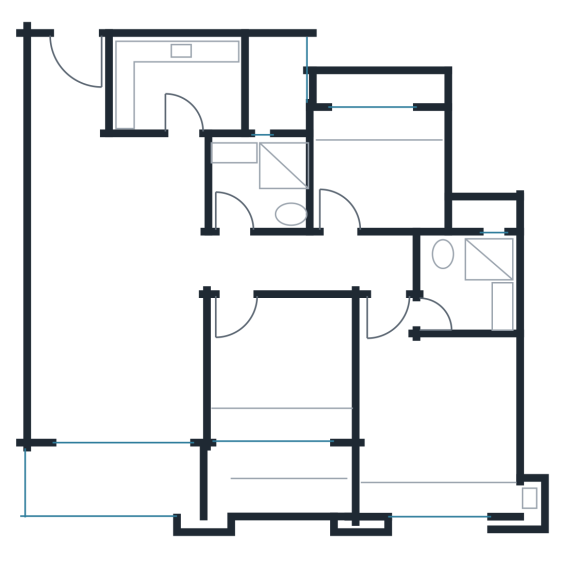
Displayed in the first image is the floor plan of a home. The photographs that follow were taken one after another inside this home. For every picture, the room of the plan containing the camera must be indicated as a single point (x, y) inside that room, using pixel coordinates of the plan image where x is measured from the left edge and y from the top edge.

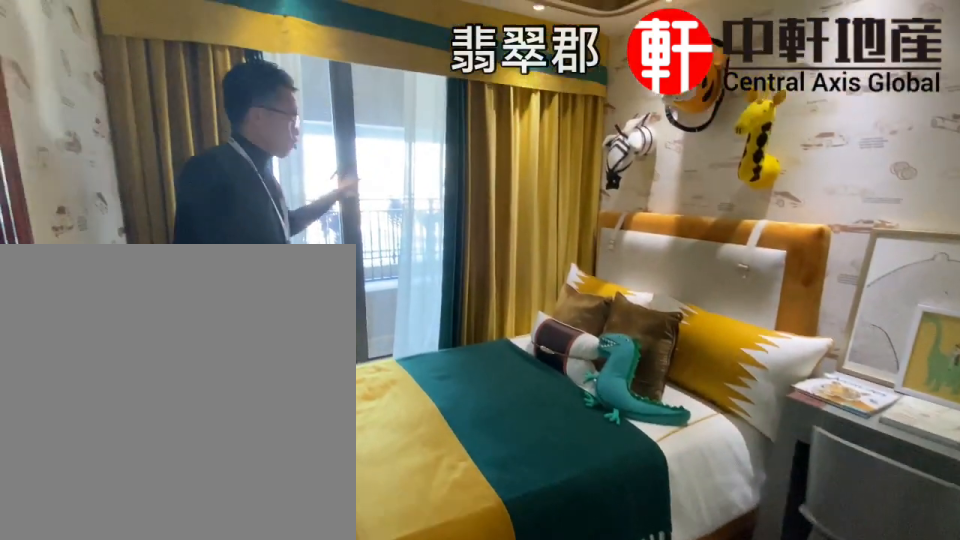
(372, 184)
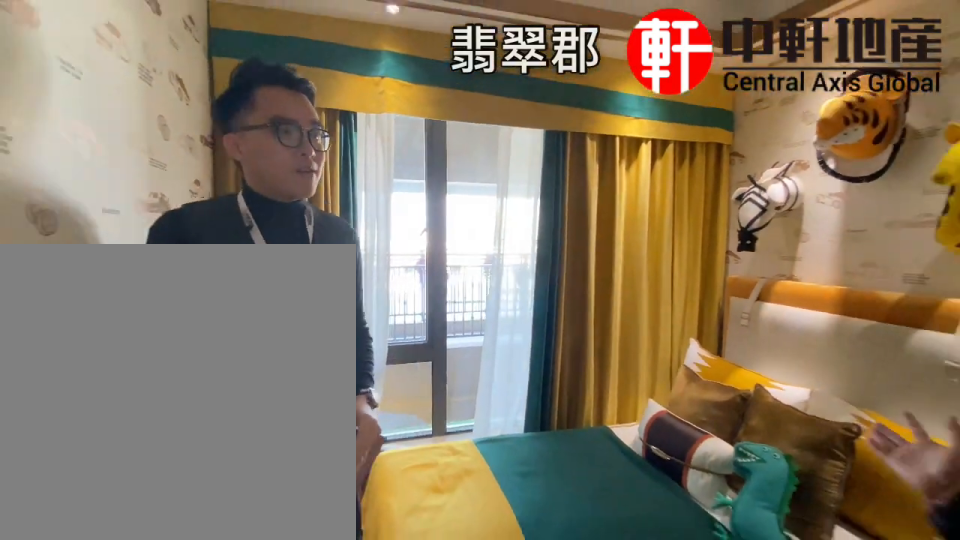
(373, 184)
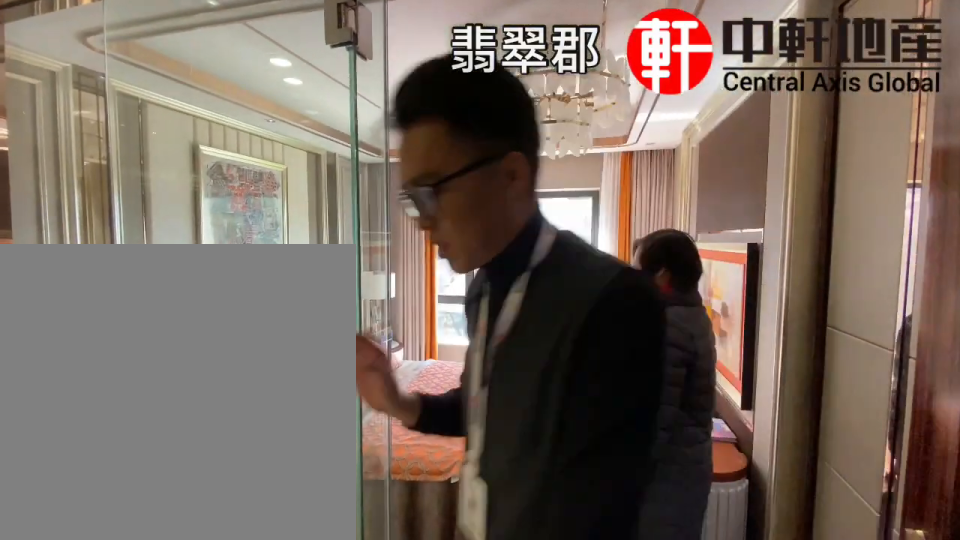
(450, 465)
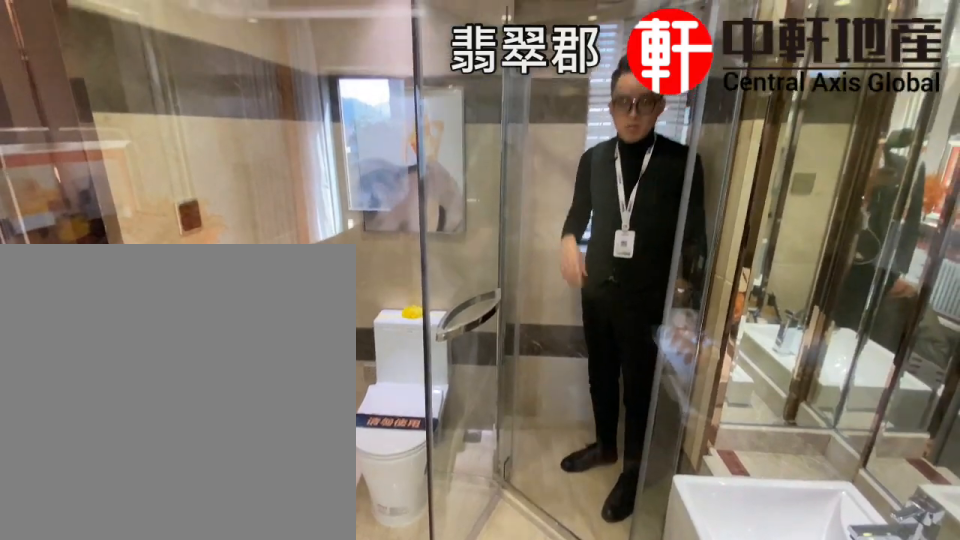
(470, 279)
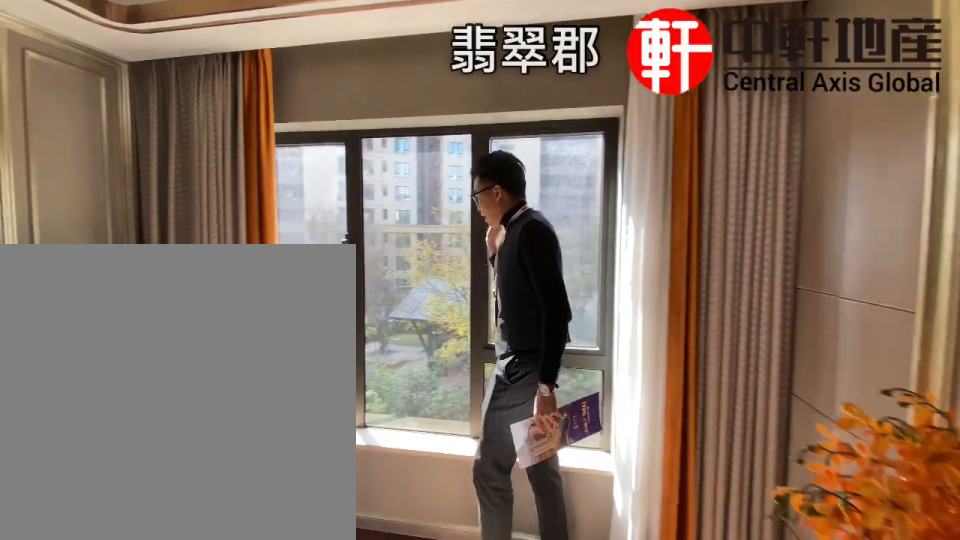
(440, 410)
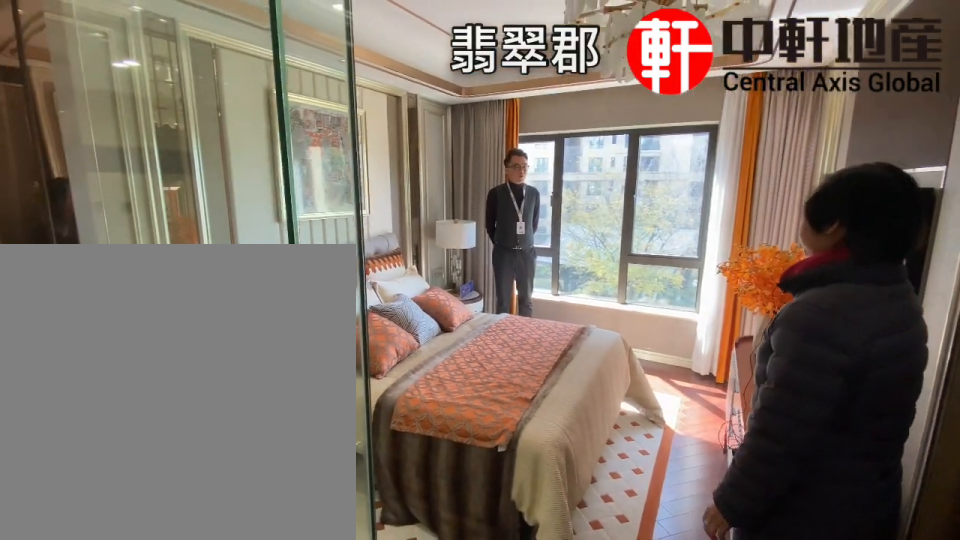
(442, 409)
